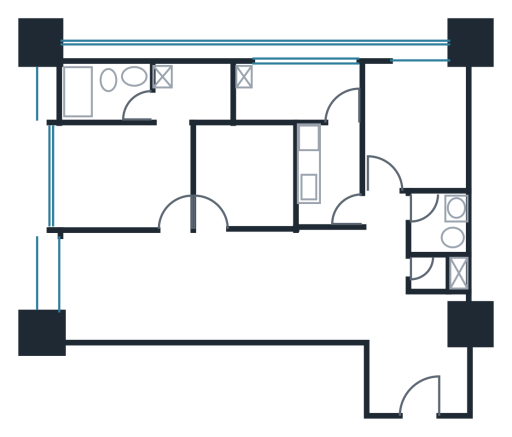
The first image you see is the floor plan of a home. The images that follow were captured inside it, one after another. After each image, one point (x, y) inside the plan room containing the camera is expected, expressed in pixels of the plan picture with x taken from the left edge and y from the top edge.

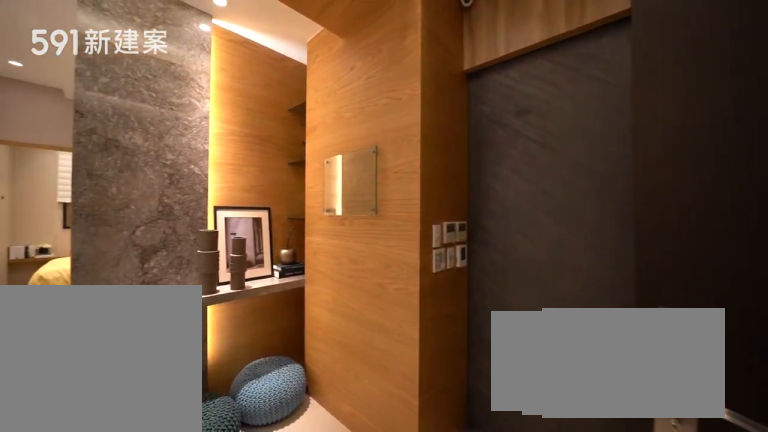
(419, 379)
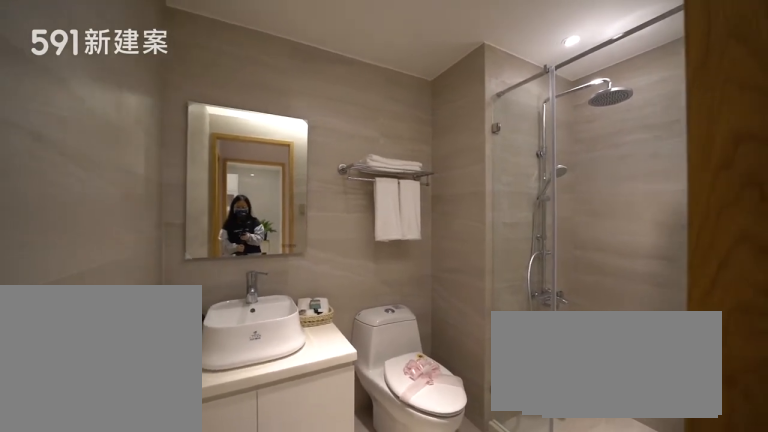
(440, 244)
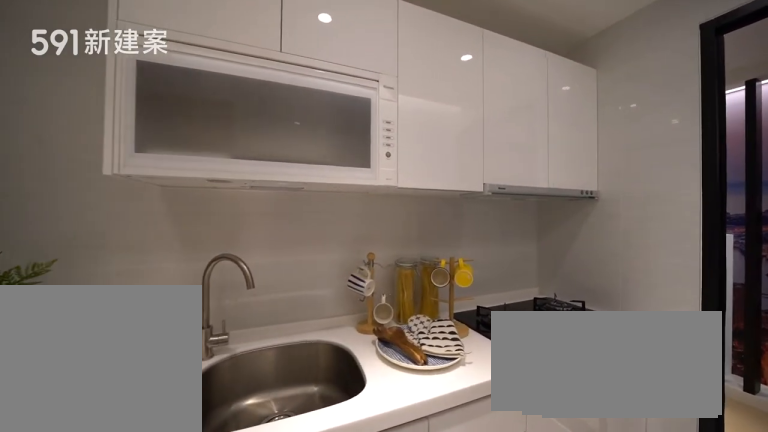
(329, 173)
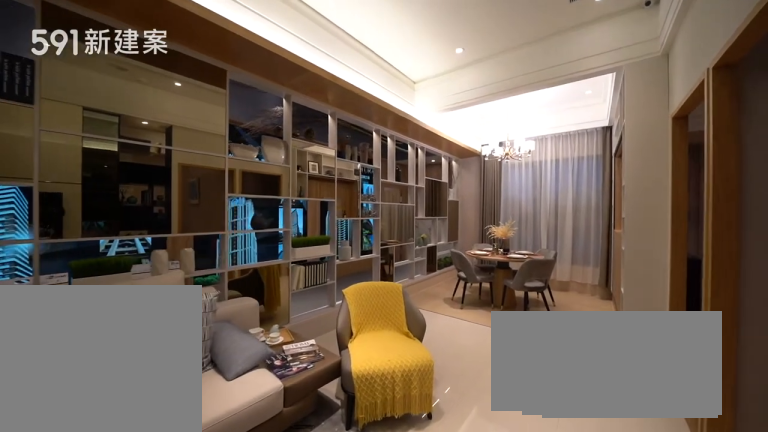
(273, 286)
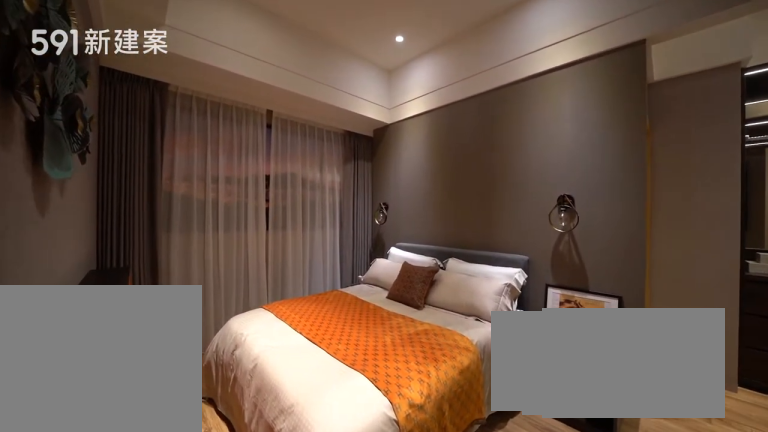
(138, 154)
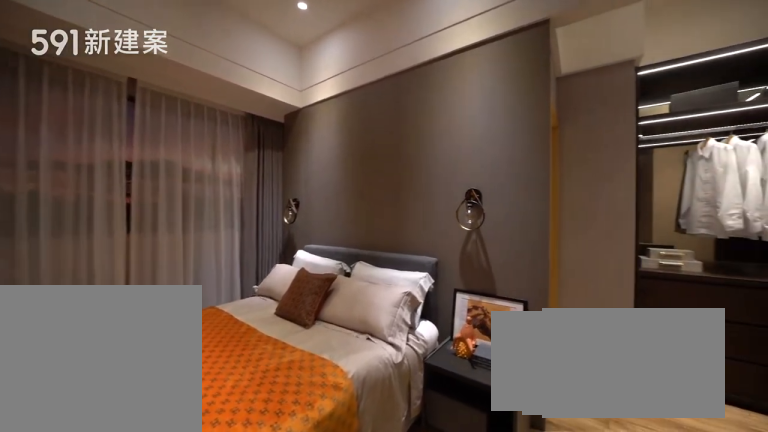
(138, 154)
